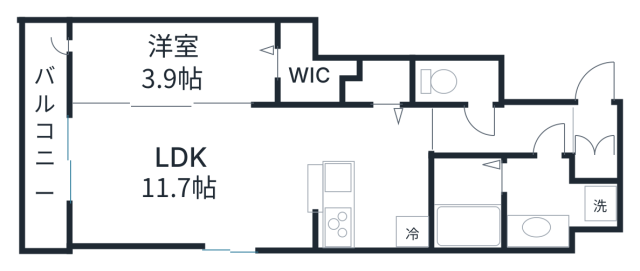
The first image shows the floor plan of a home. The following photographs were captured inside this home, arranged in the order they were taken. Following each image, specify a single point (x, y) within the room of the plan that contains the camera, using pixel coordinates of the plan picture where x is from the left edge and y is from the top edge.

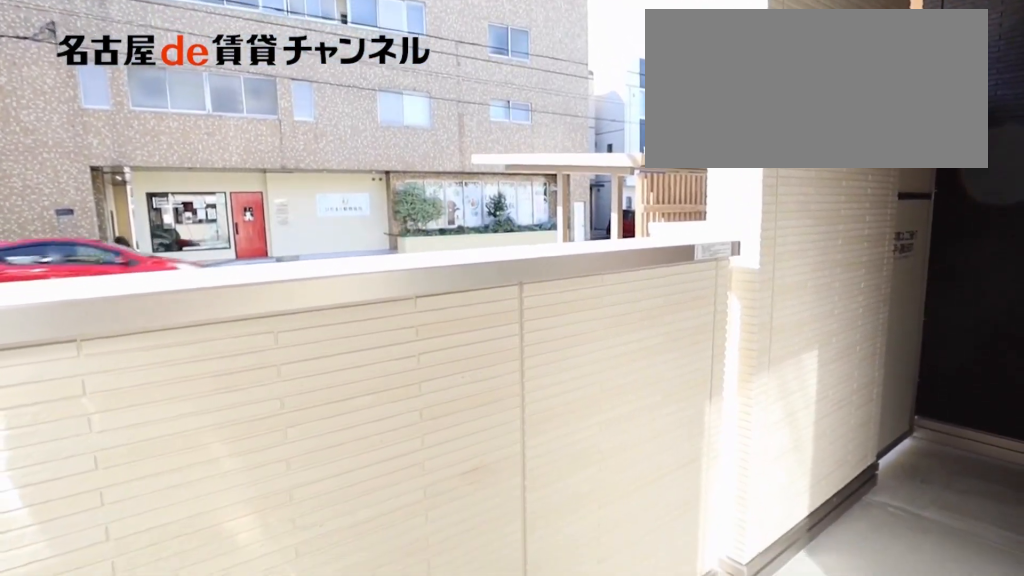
(48, 137)
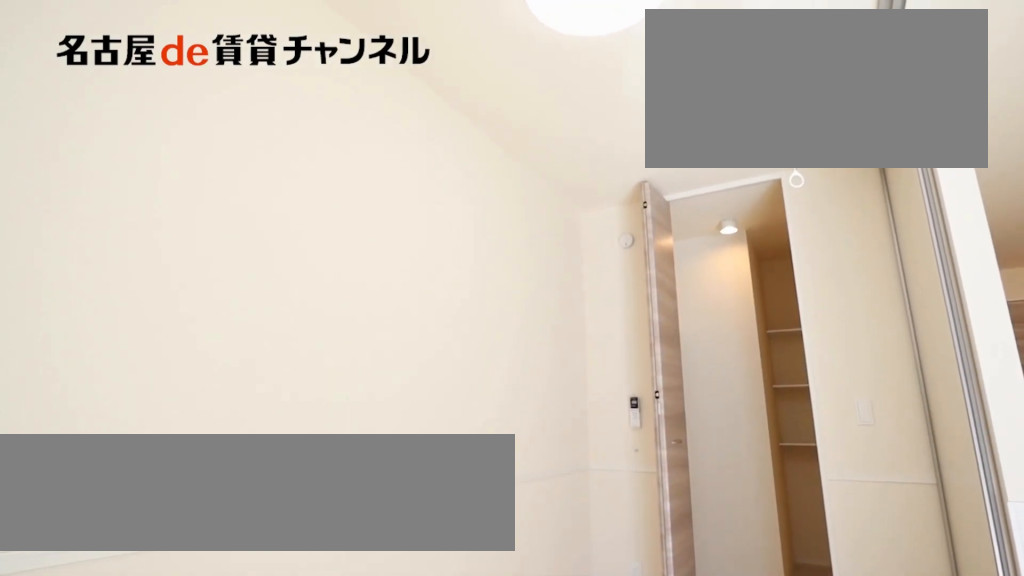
(174, 64)
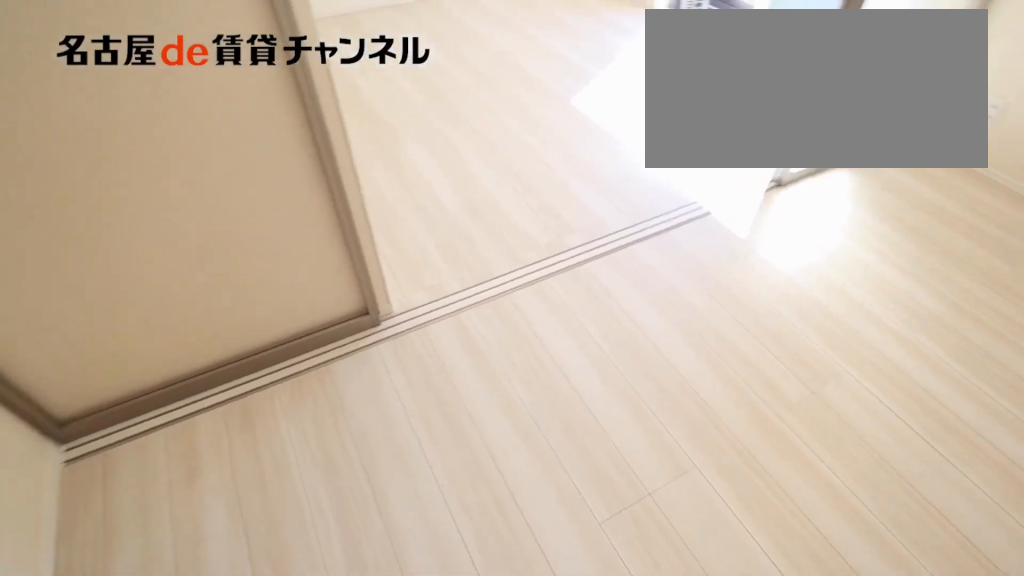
(174, 64)
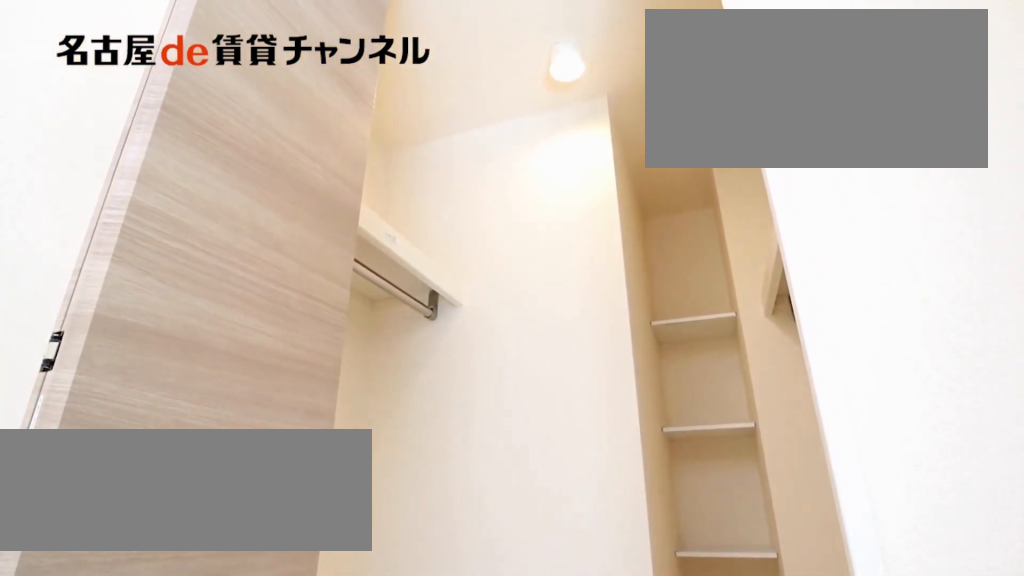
(307, 71)
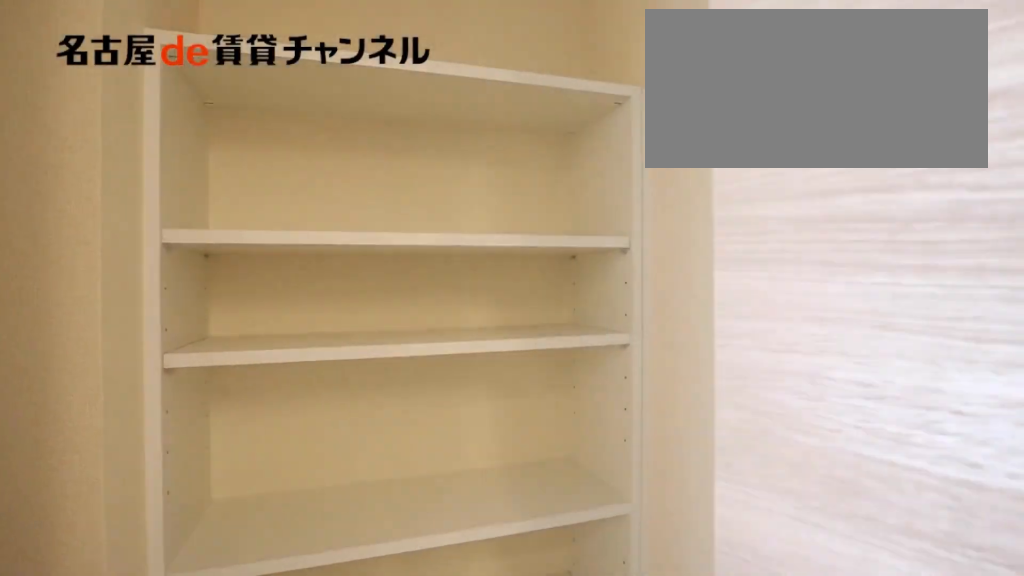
(377, 85)
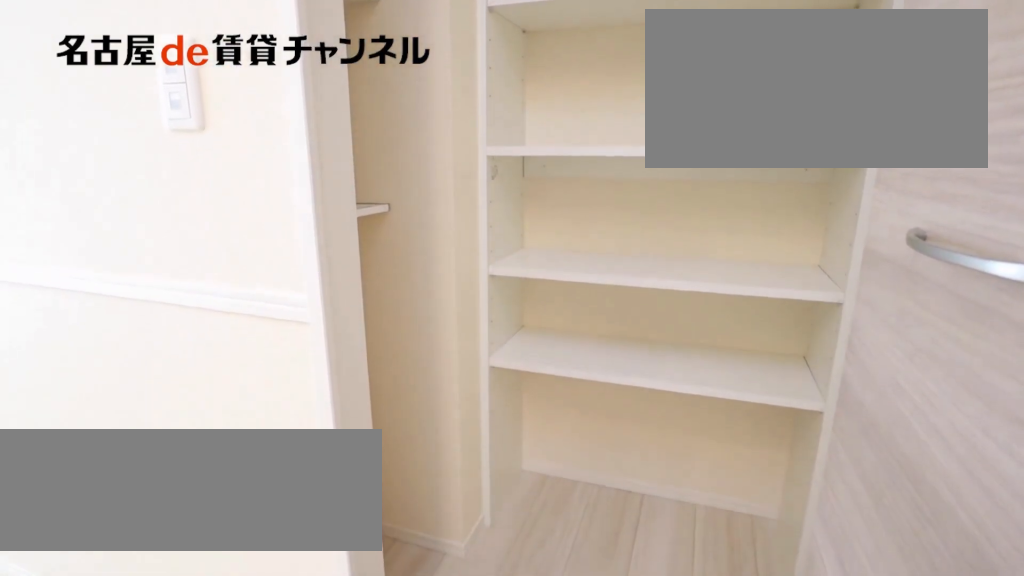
(377, 85)
